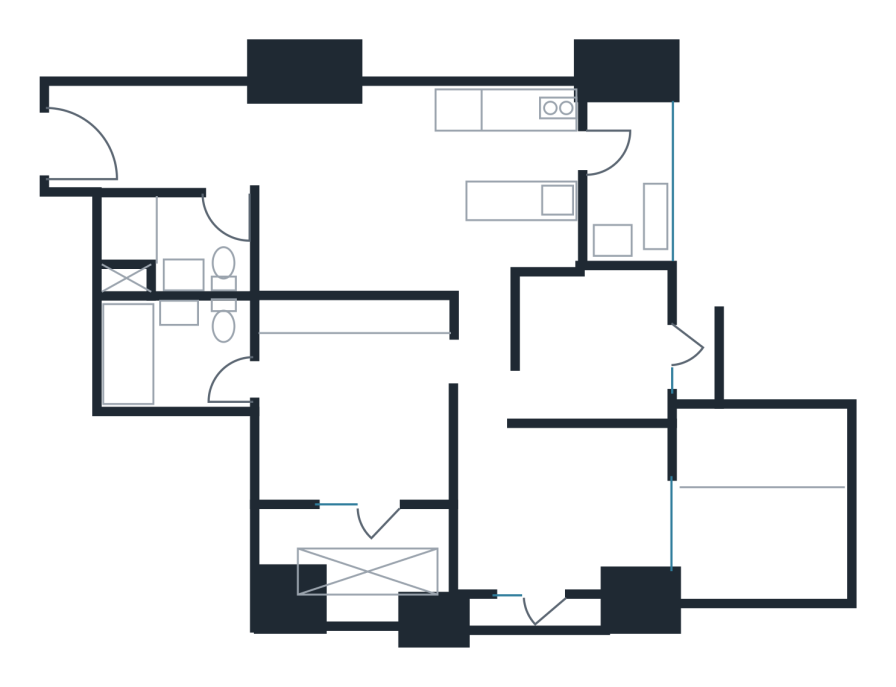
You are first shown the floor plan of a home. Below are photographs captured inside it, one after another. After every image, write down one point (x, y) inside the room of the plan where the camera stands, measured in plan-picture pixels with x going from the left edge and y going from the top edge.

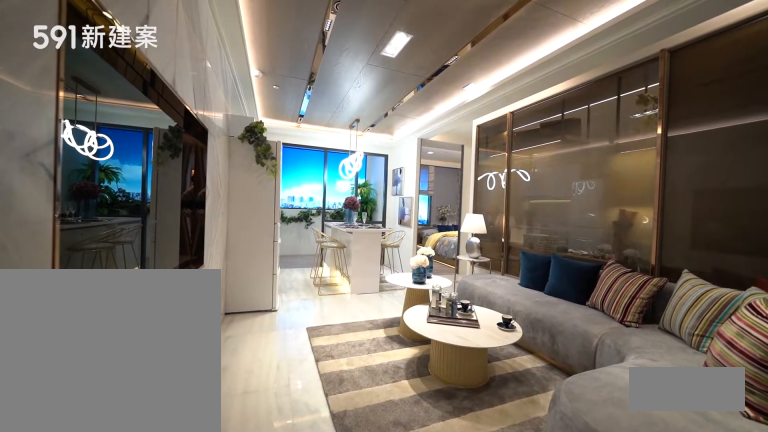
(344, 188)
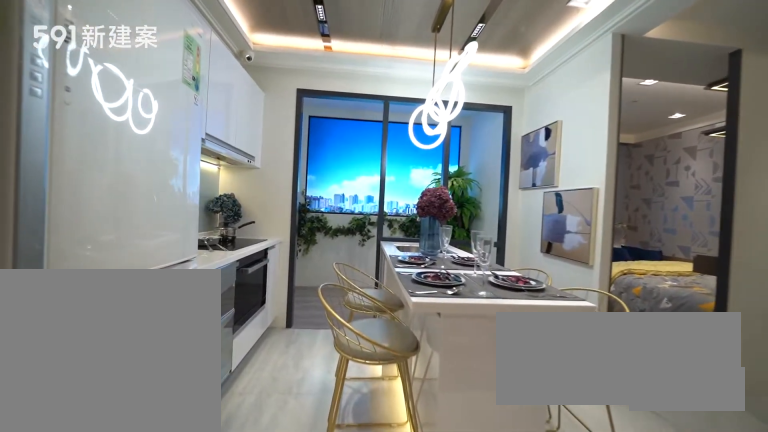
(506, 180)
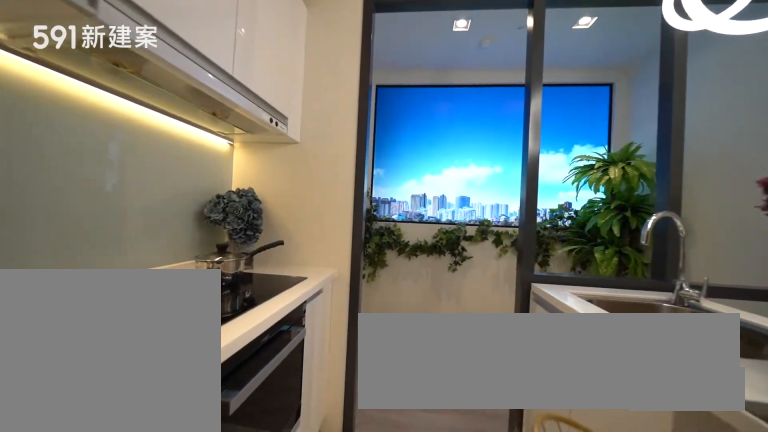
(506, 180)
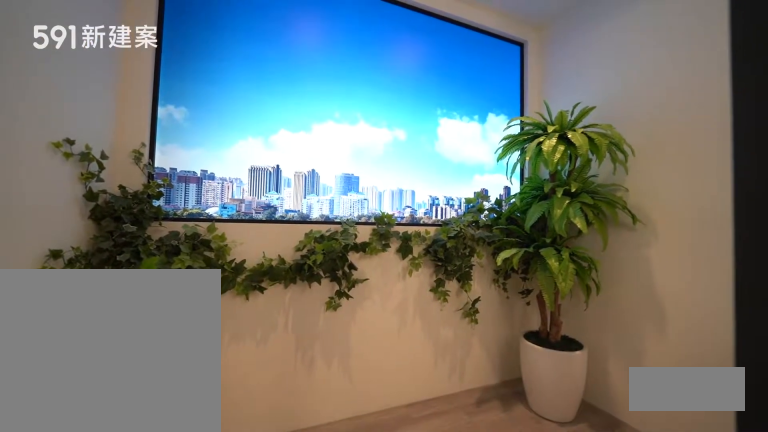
(633, 184)
